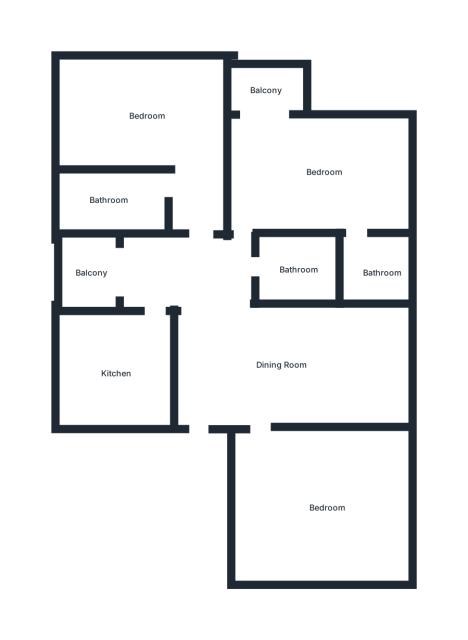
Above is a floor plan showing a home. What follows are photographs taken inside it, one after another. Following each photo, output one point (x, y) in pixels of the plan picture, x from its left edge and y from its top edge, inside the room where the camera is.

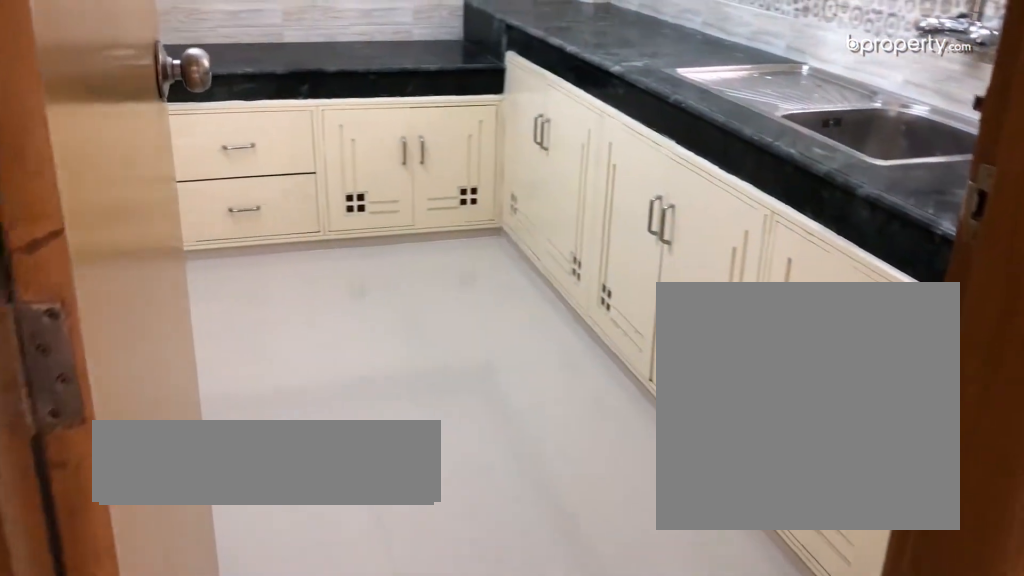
(115, 374)
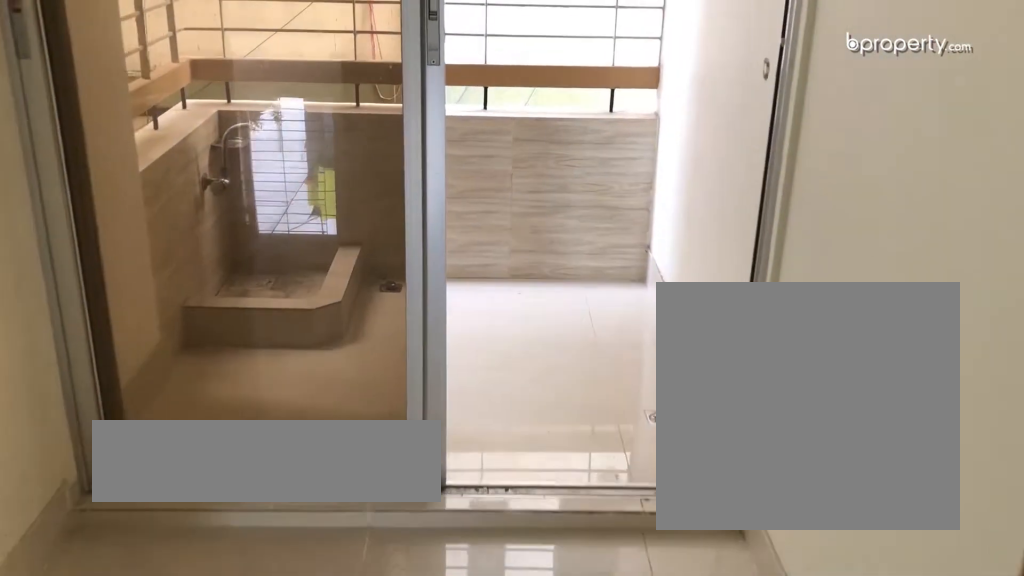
(93, 274)
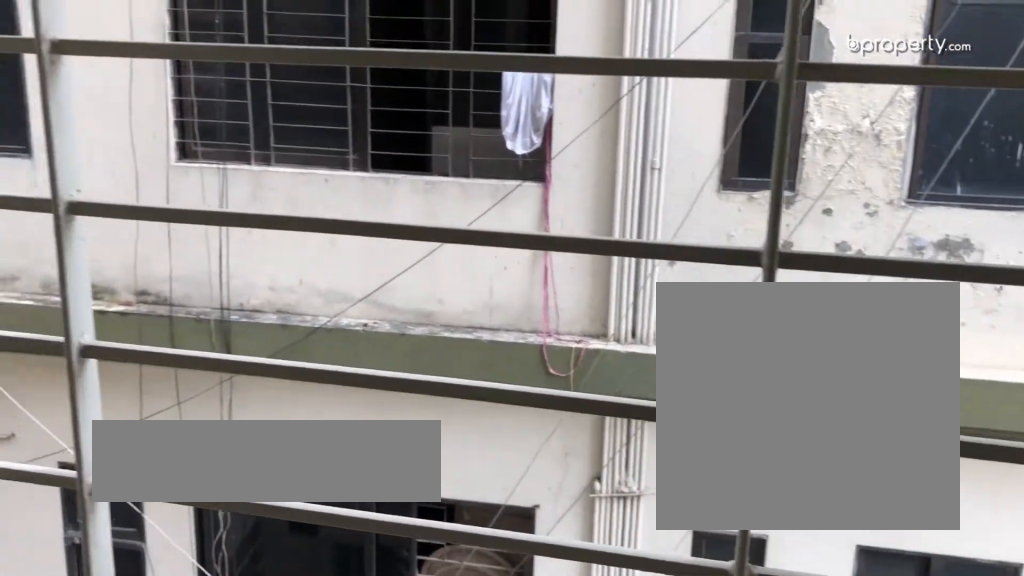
(93, 274)
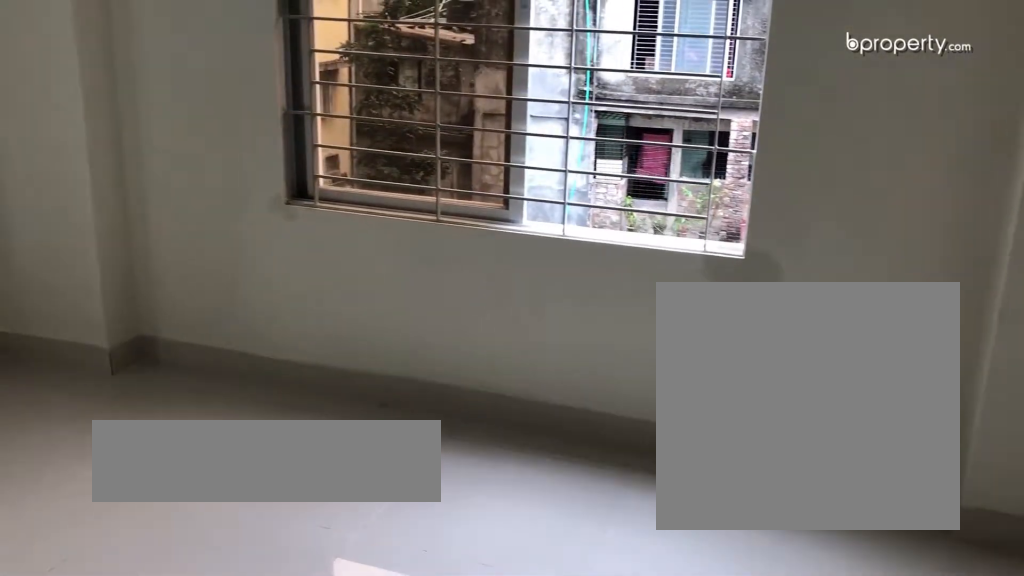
(148, 116)
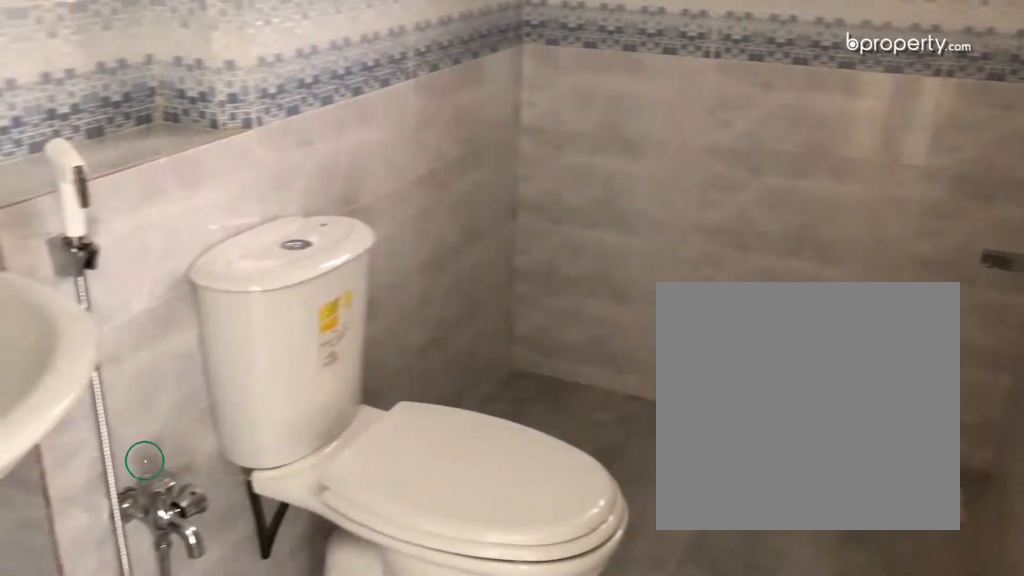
(109, 195)
